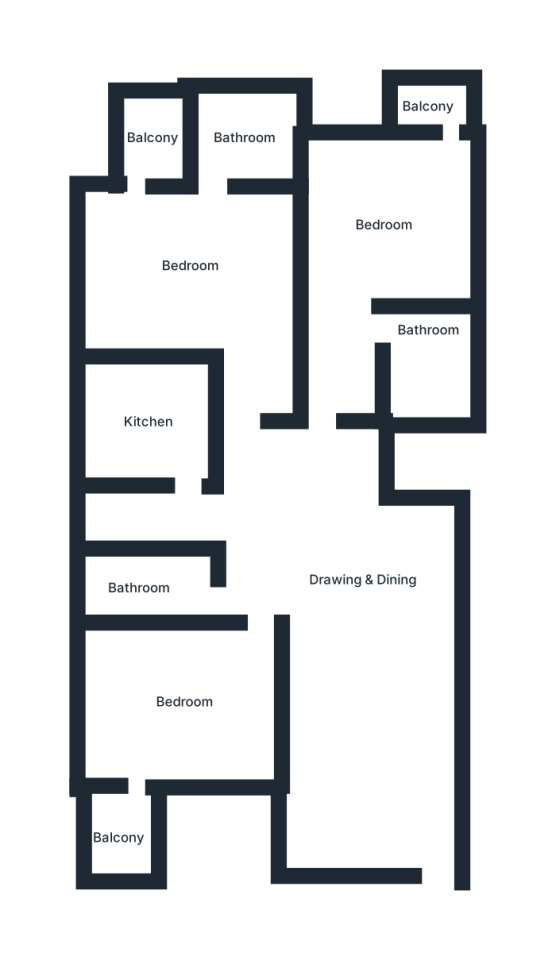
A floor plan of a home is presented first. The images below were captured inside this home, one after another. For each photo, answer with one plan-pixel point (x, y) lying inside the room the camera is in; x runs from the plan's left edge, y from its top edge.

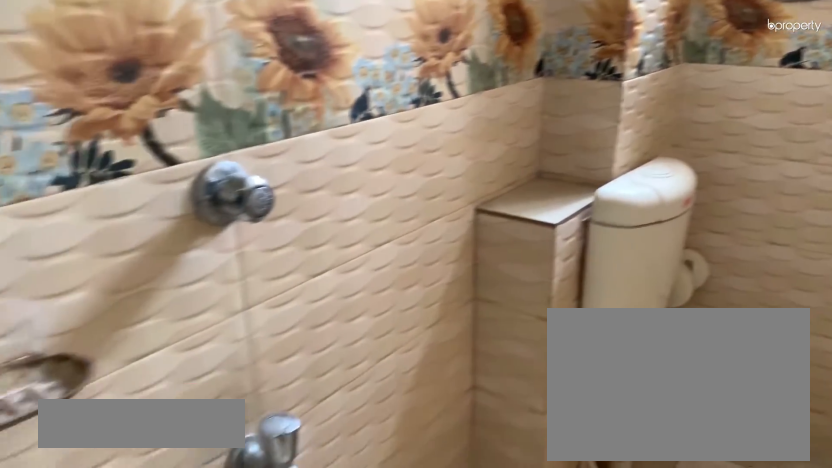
(136, 589)
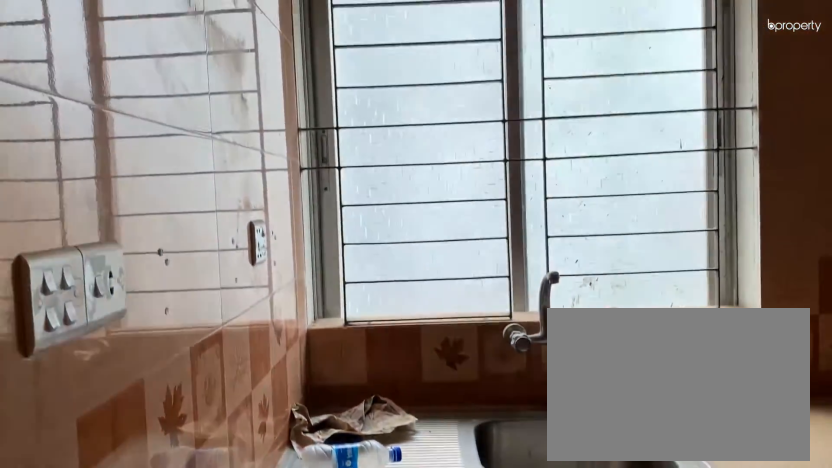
(142, 424)
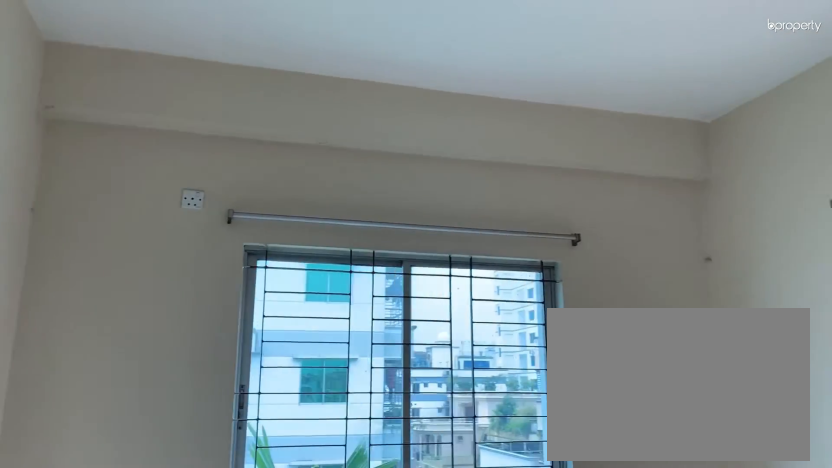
(199, 237)
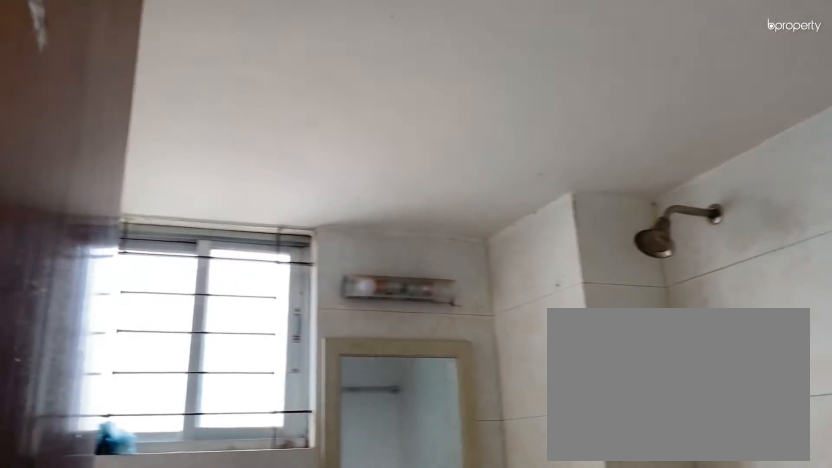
(239, 132)
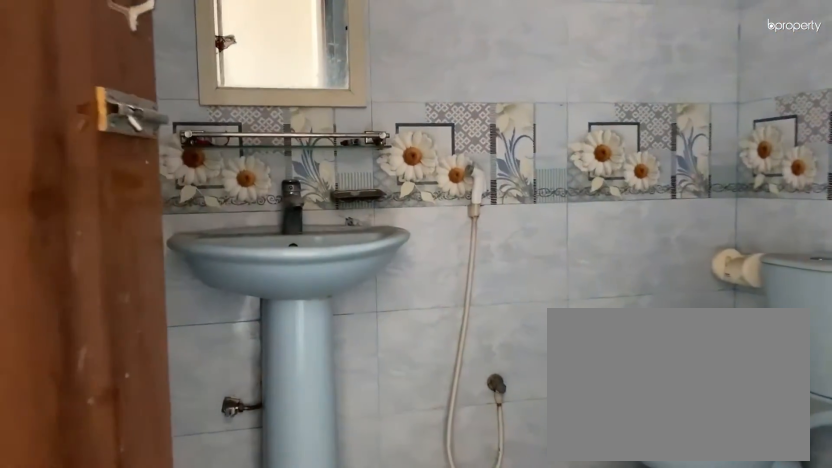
(425, 355)
